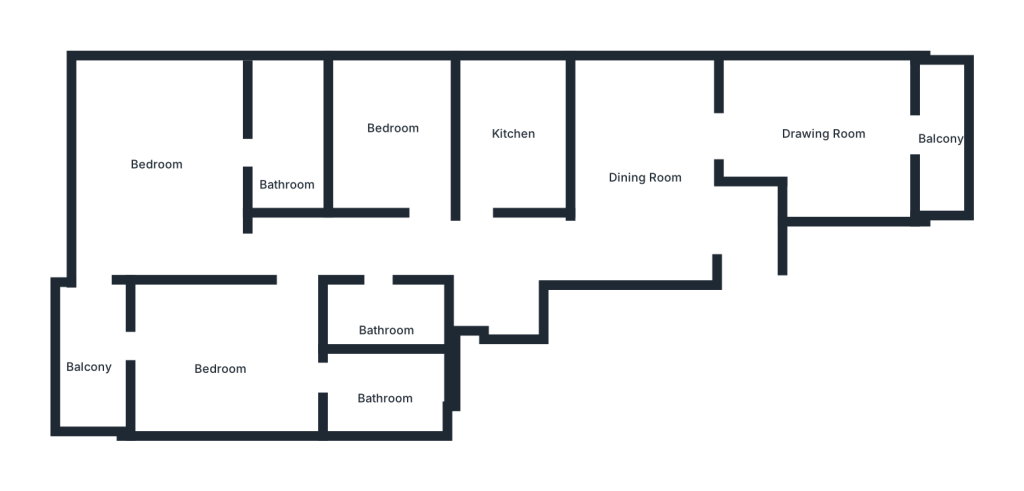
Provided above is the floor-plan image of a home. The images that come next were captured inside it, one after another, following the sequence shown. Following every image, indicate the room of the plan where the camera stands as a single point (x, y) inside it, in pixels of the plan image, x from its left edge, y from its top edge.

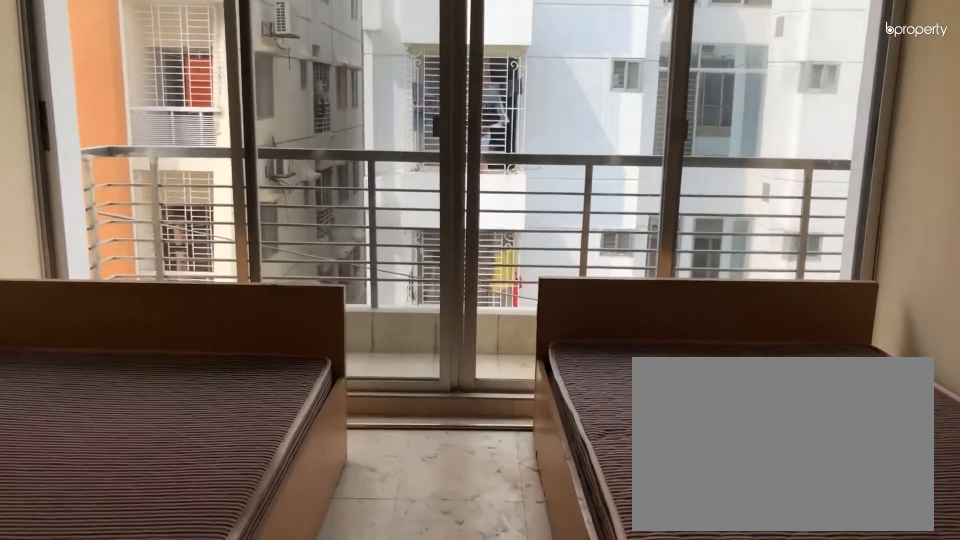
(830, 135)
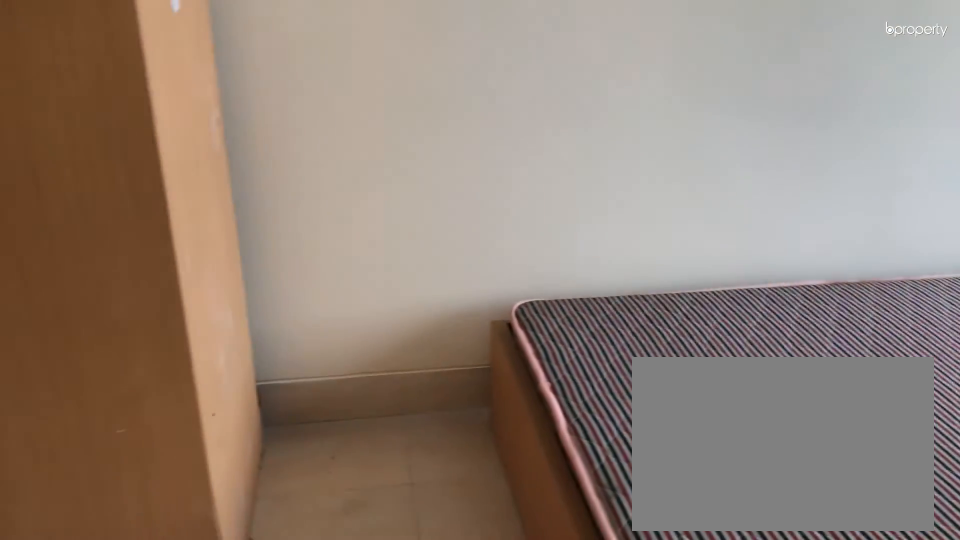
(830, 135)
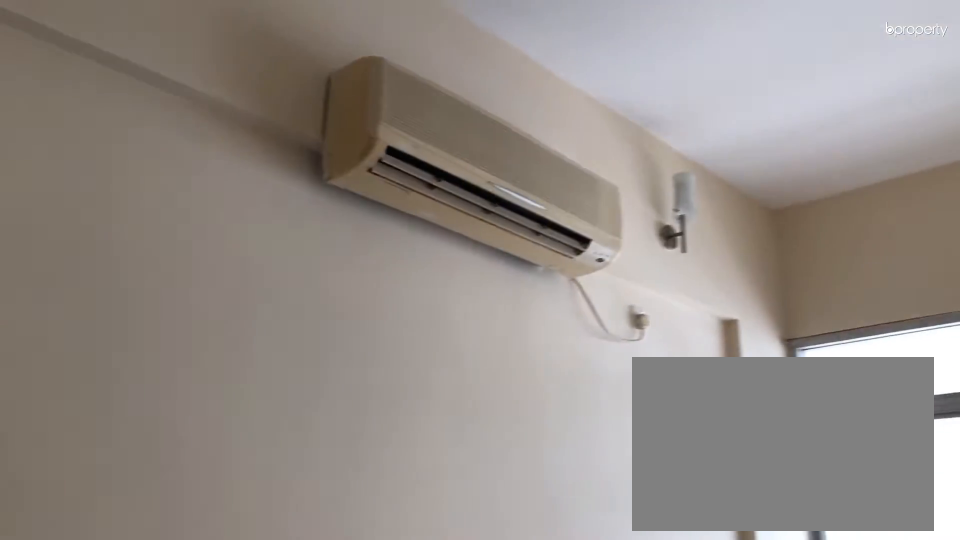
(830, 135)
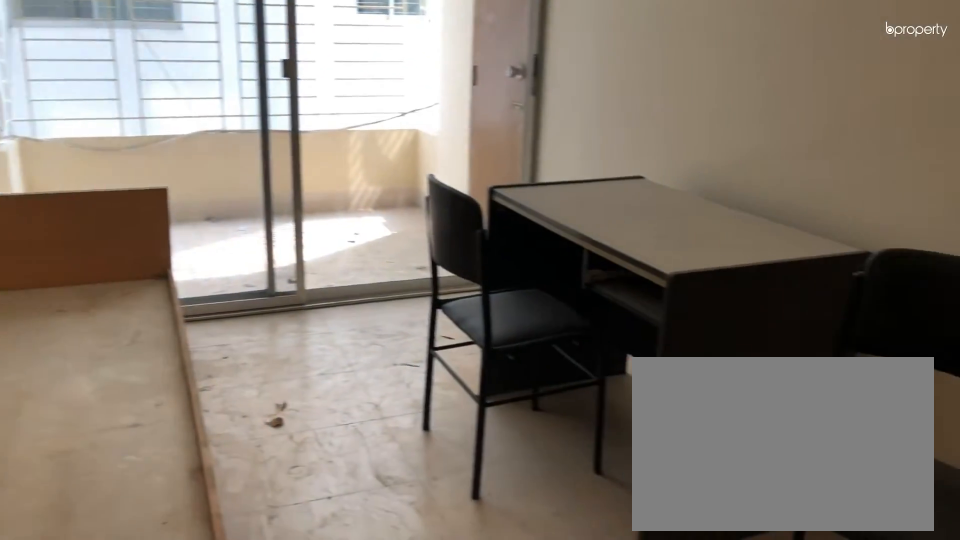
(234, 362)
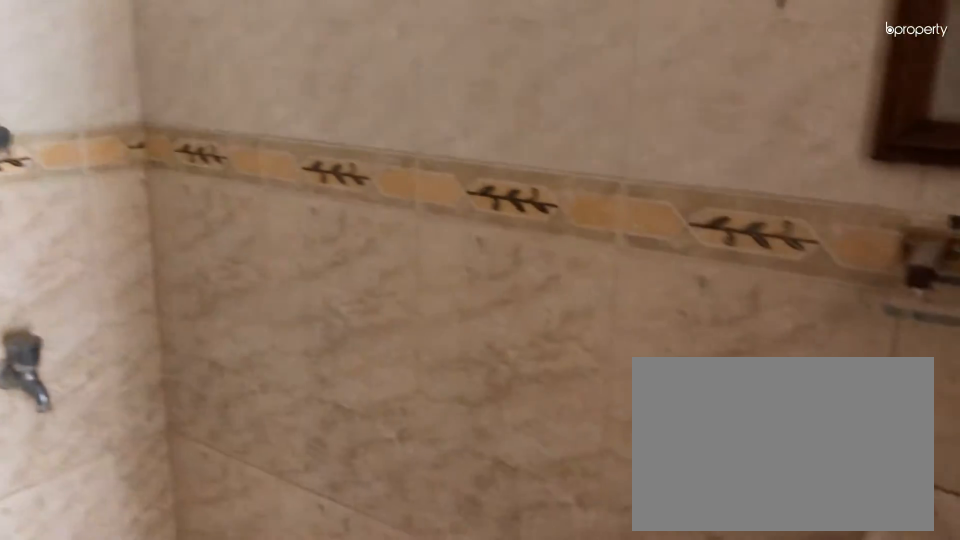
(388, 395)
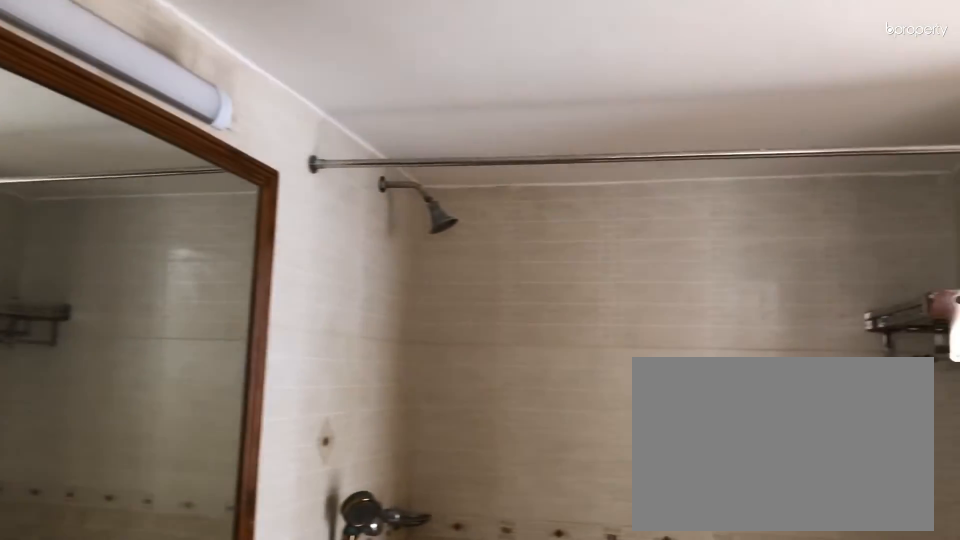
(293, 136)
